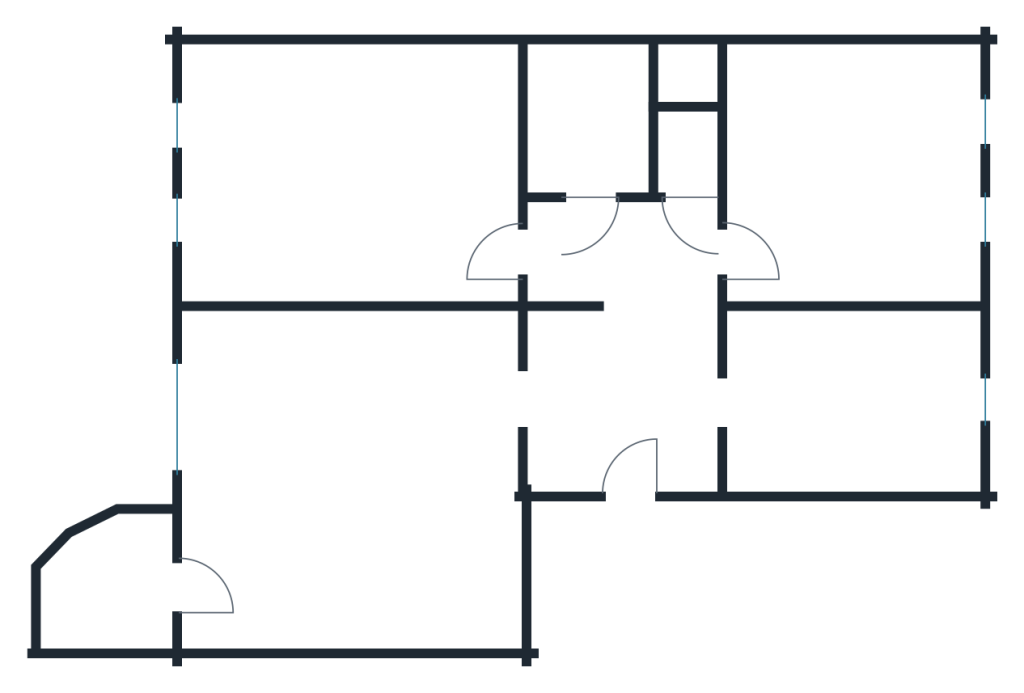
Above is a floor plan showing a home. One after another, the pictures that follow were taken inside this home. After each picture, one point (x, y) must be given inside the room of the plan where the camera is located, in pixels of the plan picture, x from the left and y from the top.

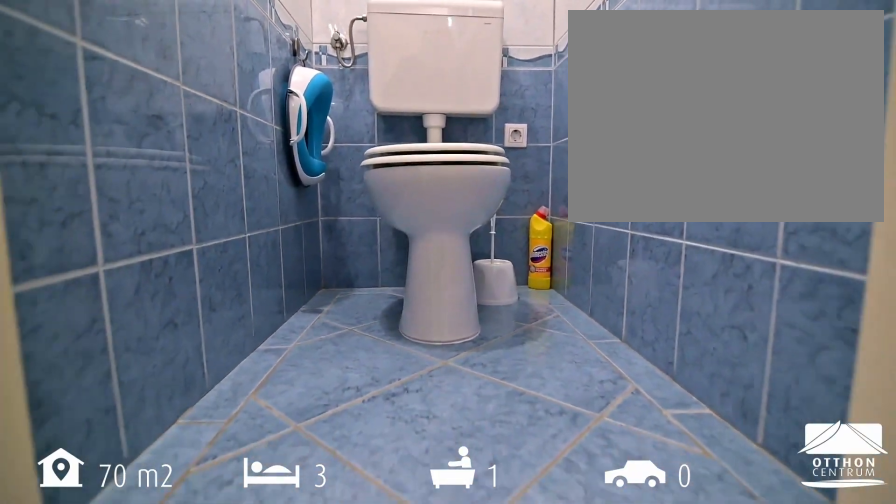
(688, 149)
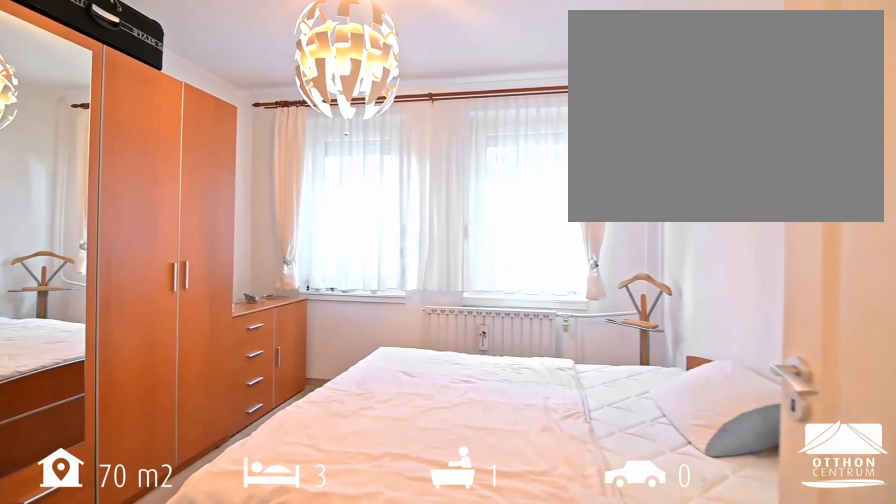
(850, 179)
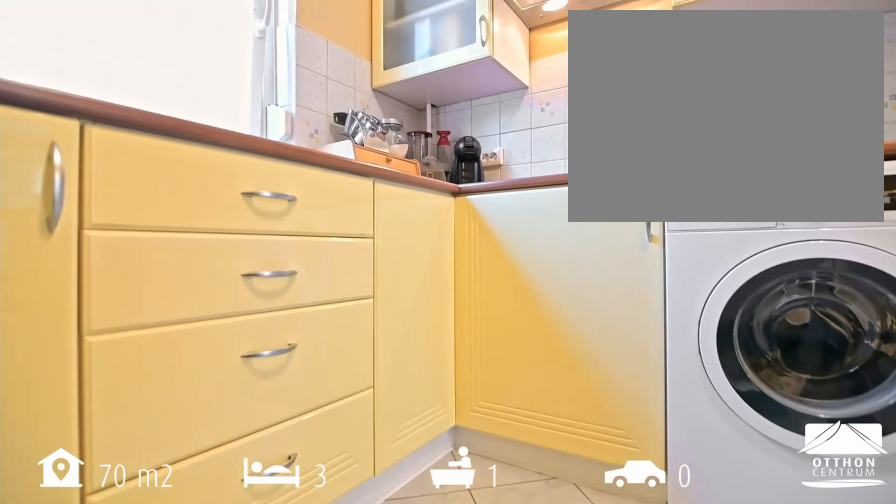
(848, 397)
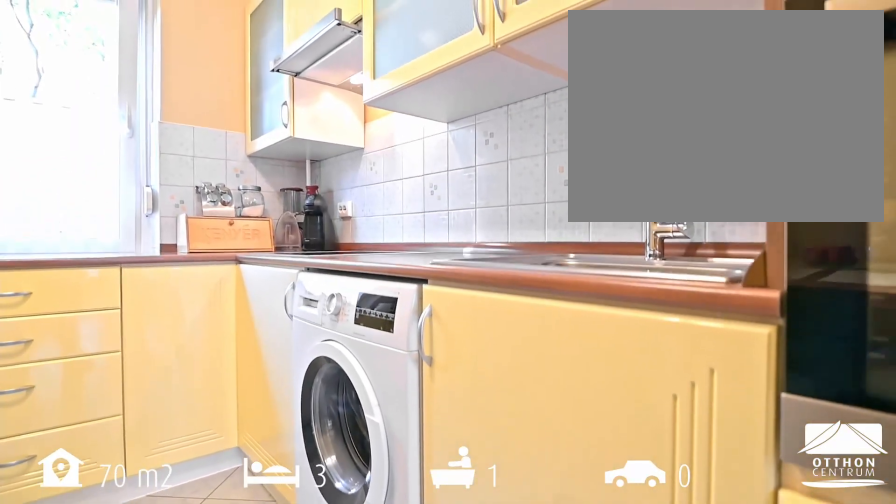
(848, 397)
